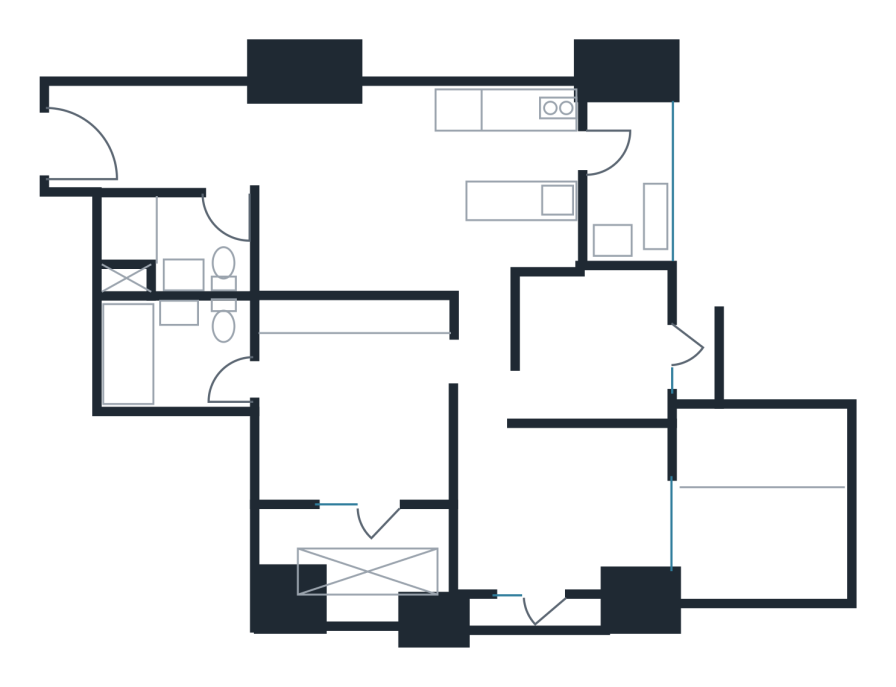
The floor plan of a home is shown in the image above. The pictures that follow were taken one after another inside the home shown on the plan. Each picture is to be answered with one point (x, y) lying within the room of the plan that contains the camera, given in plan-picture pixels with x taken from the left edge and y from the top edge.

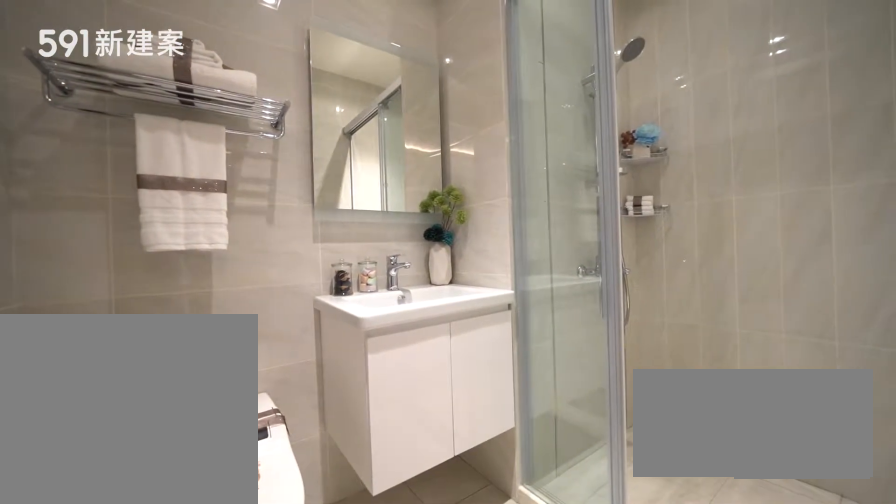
(173, 249)
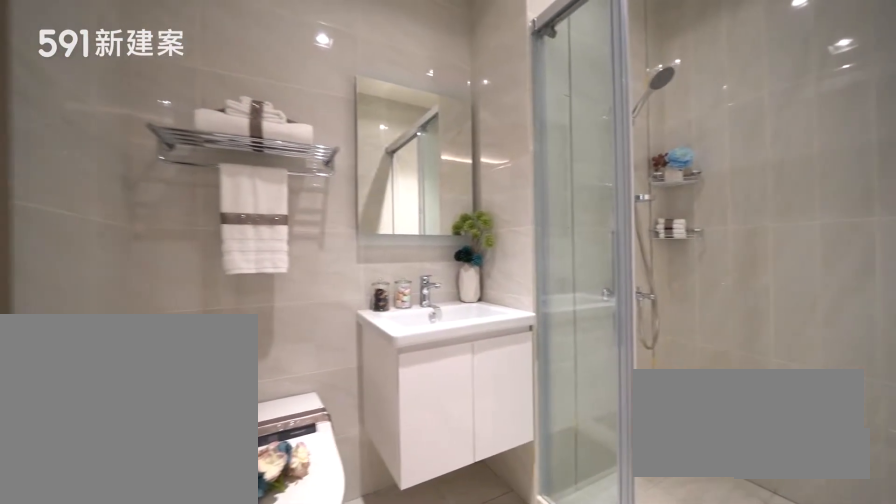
(173, 249)
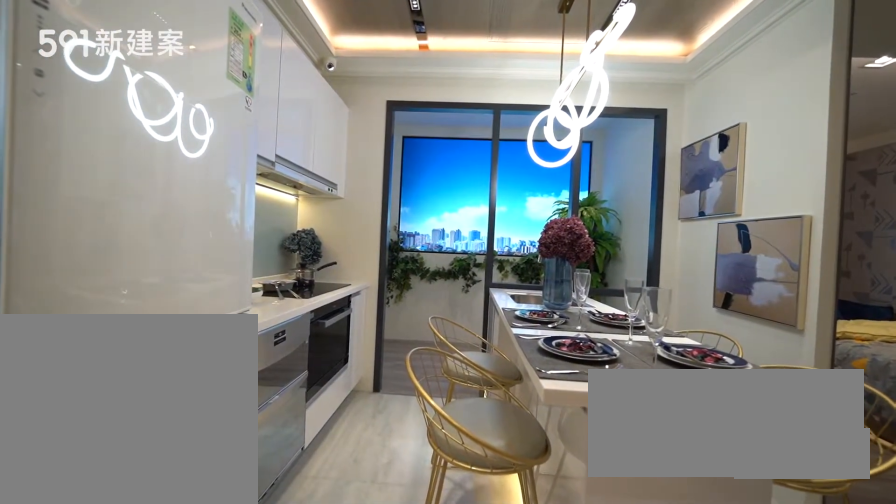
(506, 180)
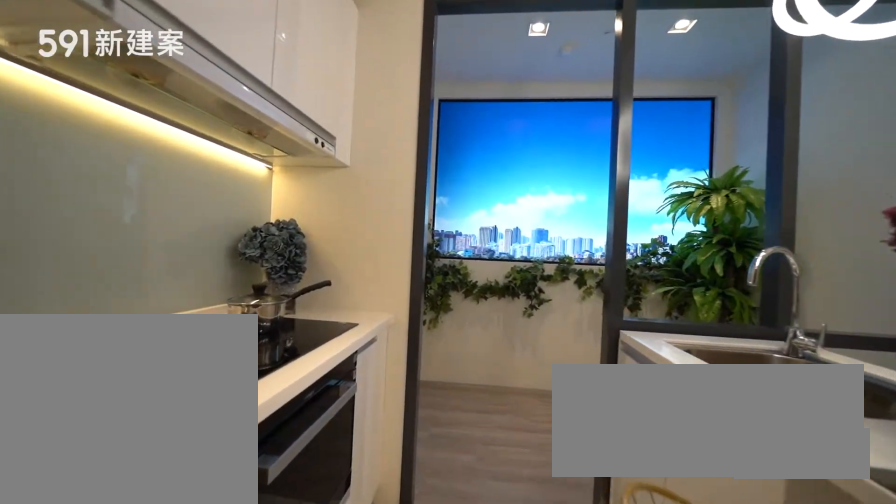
(506, 180)
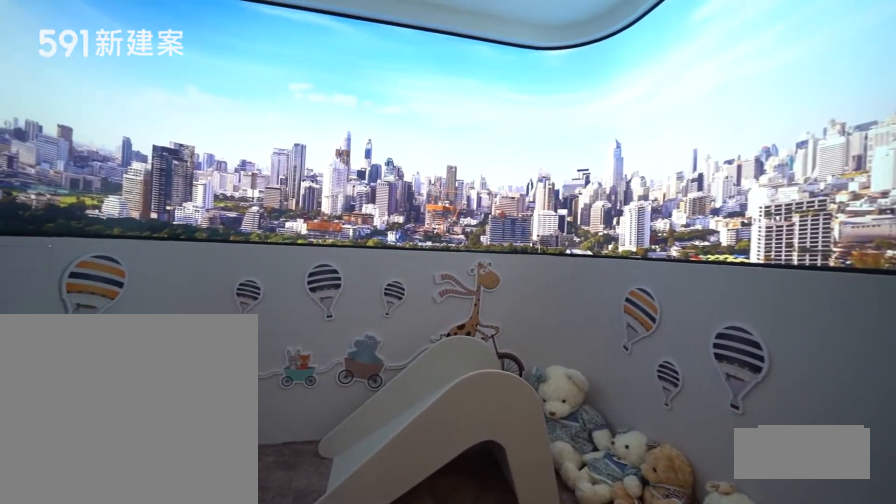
(766, 507)
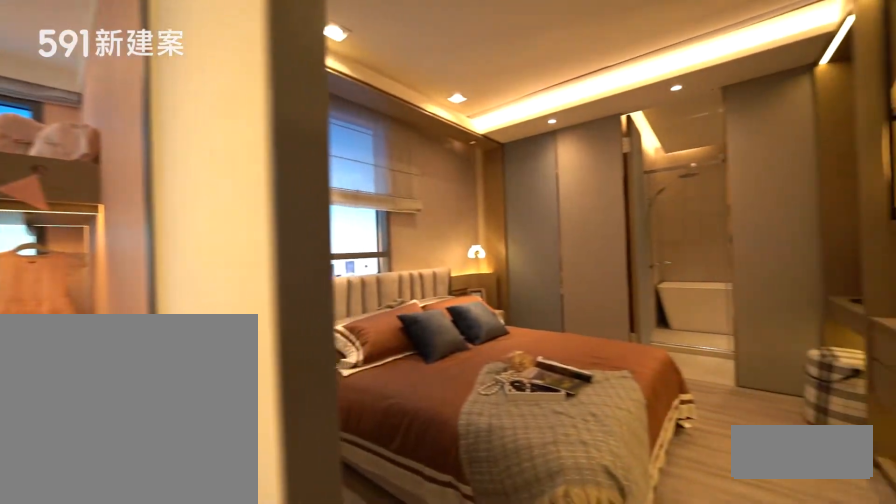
(354, 400)
